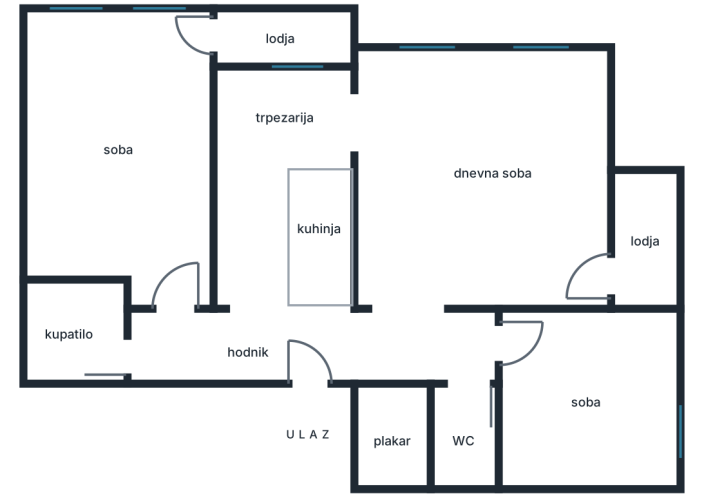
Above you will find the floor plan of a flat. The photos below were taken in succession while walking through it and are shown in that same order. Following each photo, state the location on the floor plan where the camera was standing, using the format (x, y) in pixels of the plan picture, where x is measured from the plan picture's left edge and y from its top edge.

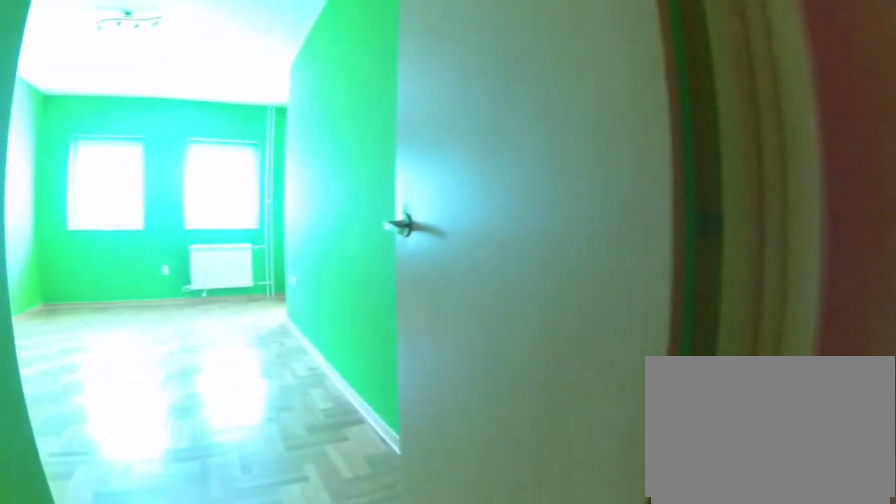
(155, 348)
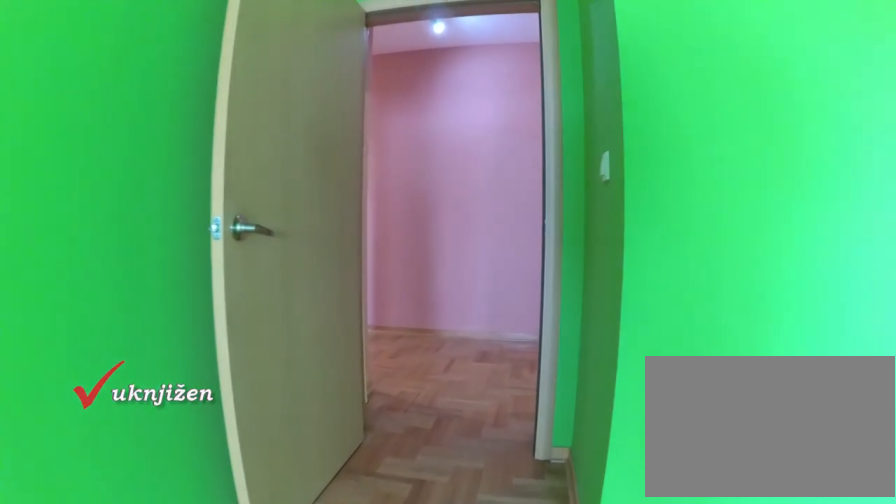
(160, 227)
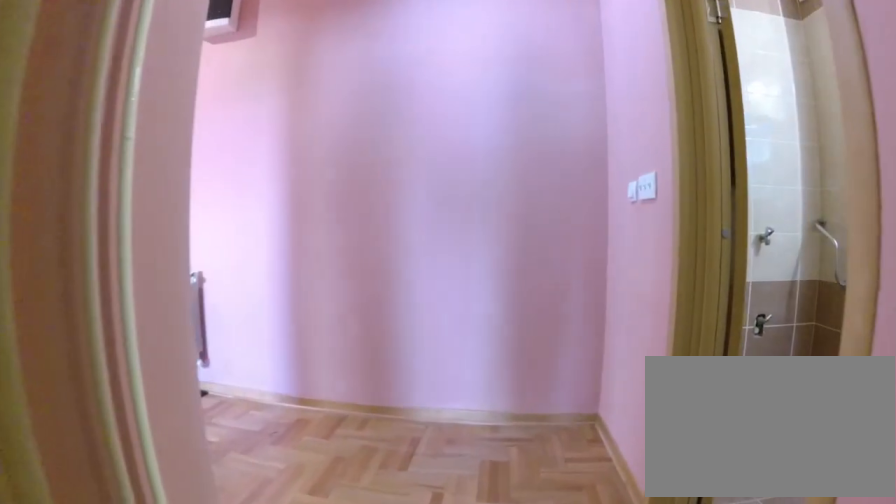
(174, 278)
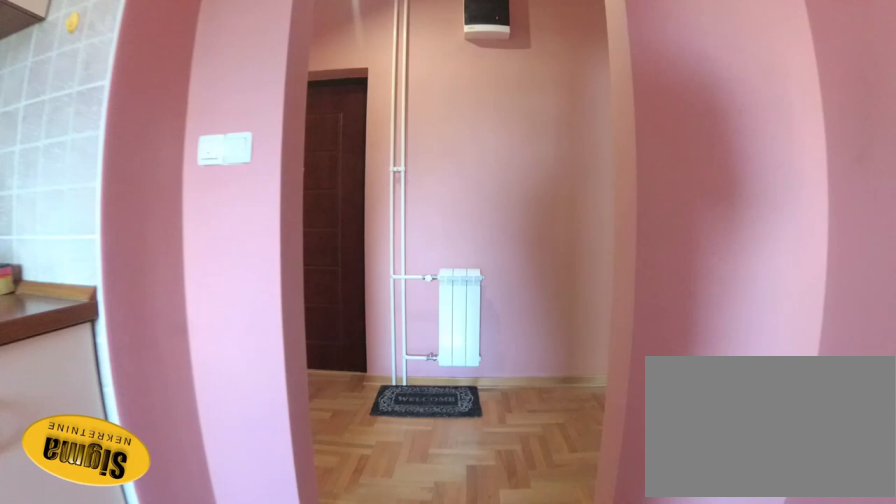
(252, 239)
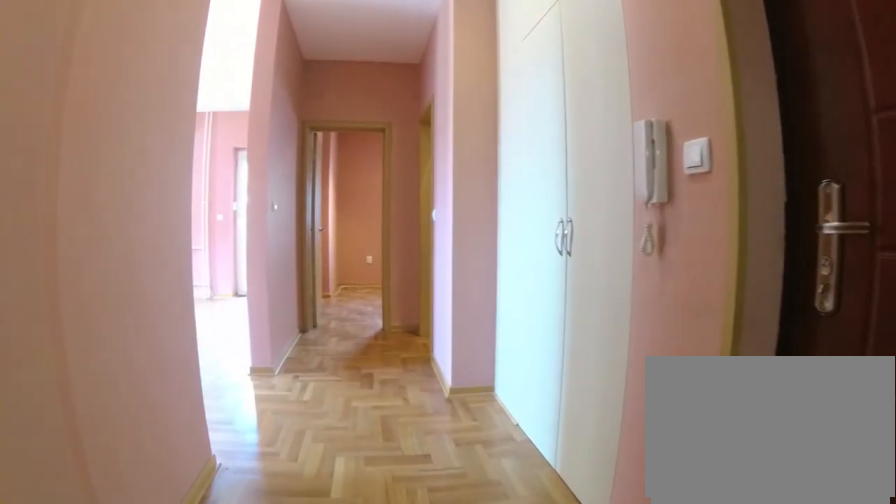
(259, 345)
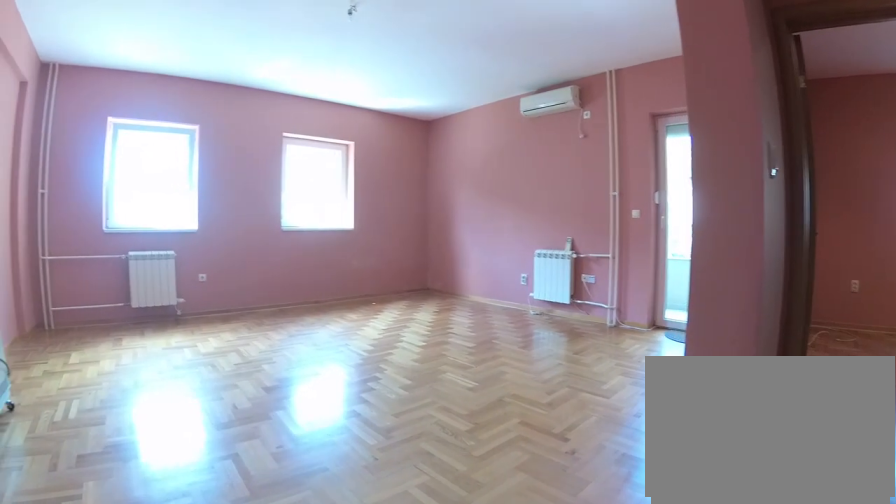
(391, 340)
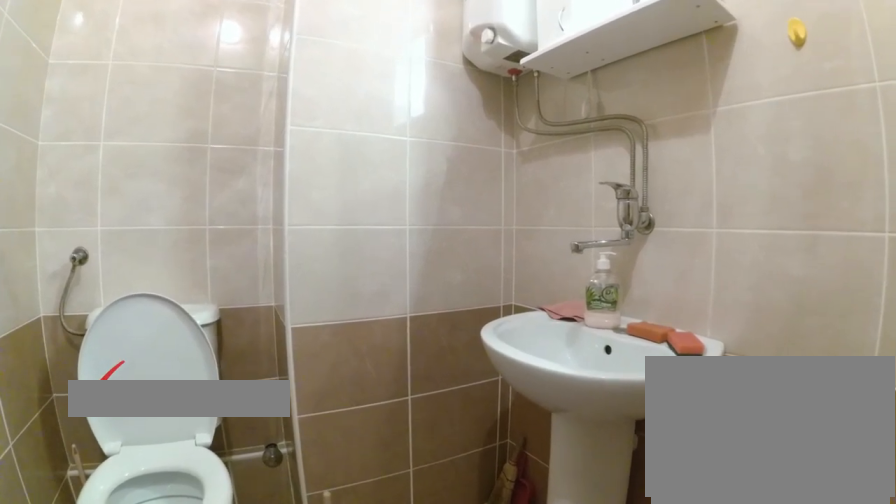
(461, 380)
